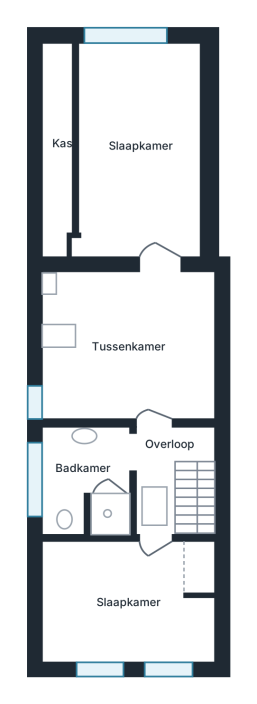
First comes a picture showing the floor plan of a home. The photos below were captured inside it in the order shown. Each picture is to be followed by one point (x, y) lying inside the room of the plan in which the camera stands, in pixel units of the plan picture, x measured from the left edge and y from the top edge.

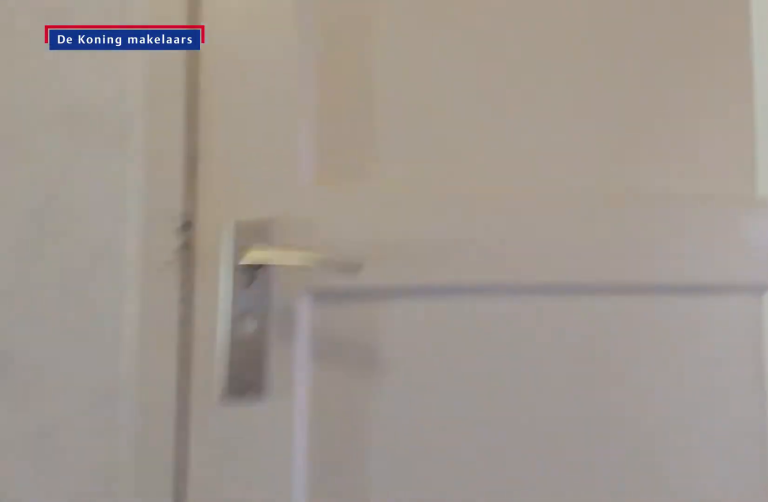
(161, 469)
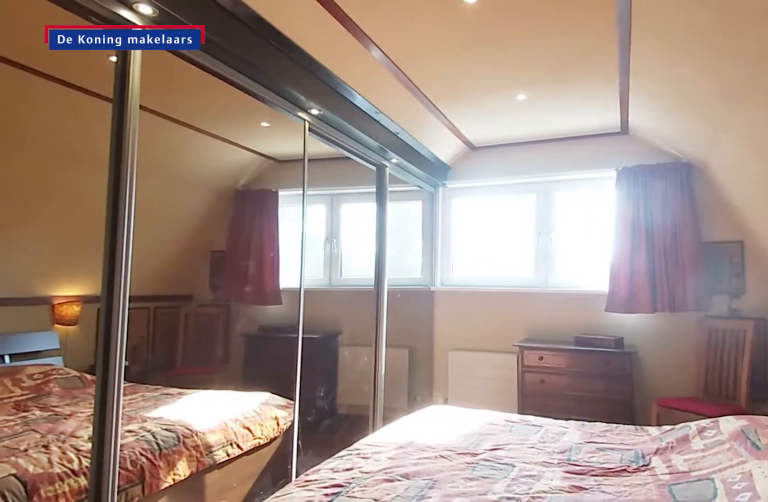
(134, 247)
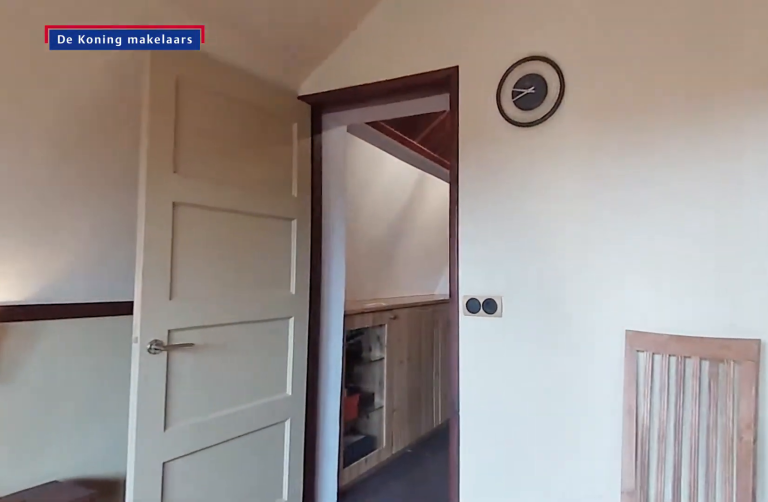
(134, 247)
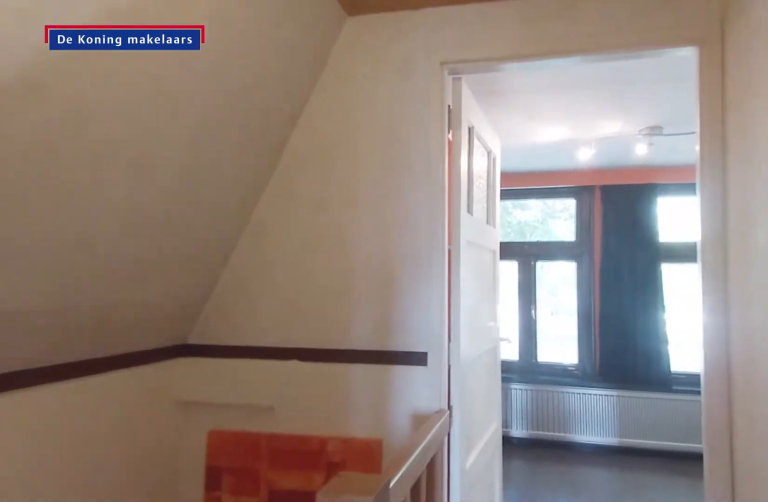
(162, 468)
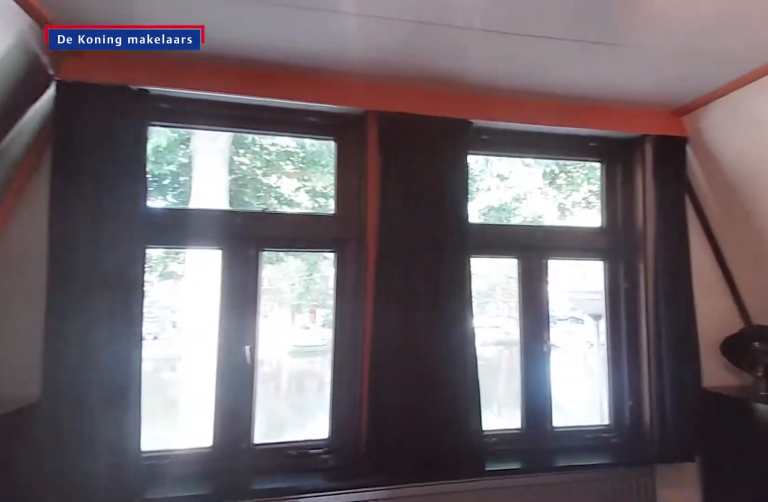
(128, 601)
